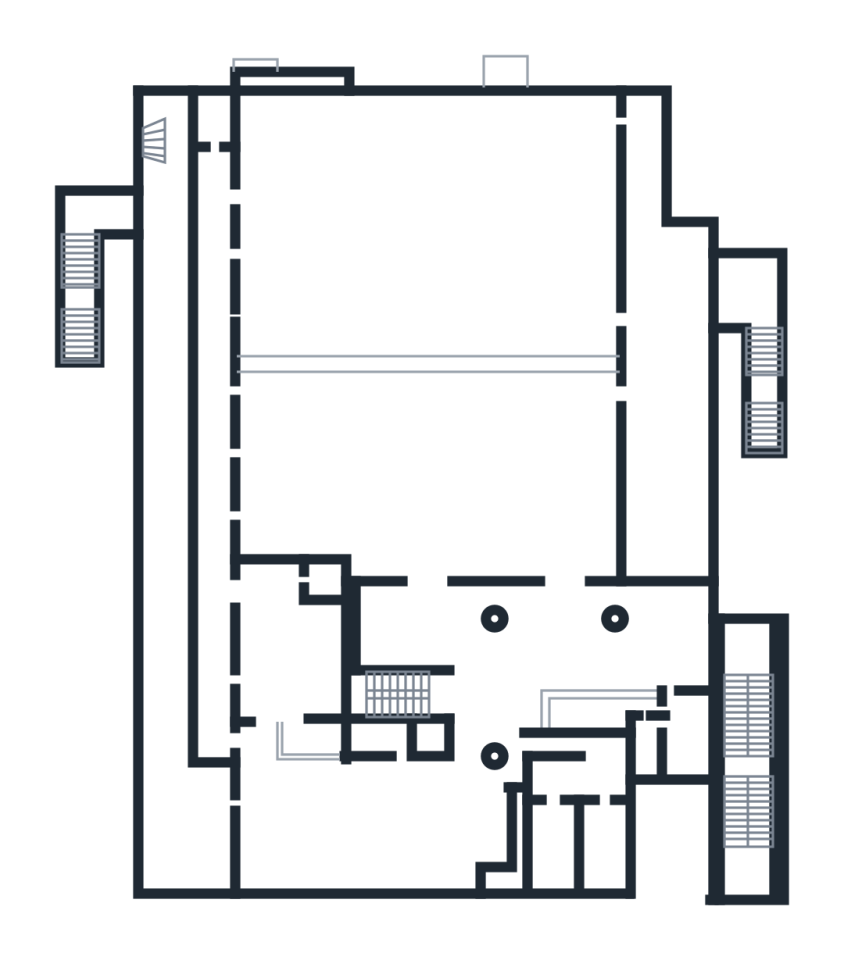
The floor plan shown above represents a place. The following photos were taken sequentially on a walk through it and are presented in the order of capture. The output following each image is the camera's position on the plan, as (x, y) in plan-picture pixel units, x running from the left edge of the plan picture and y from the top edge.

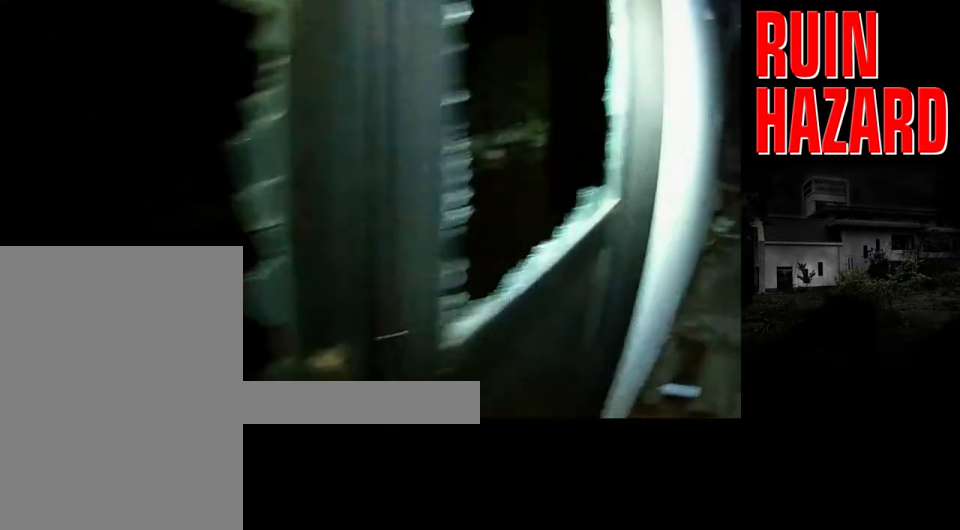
(213, 625)
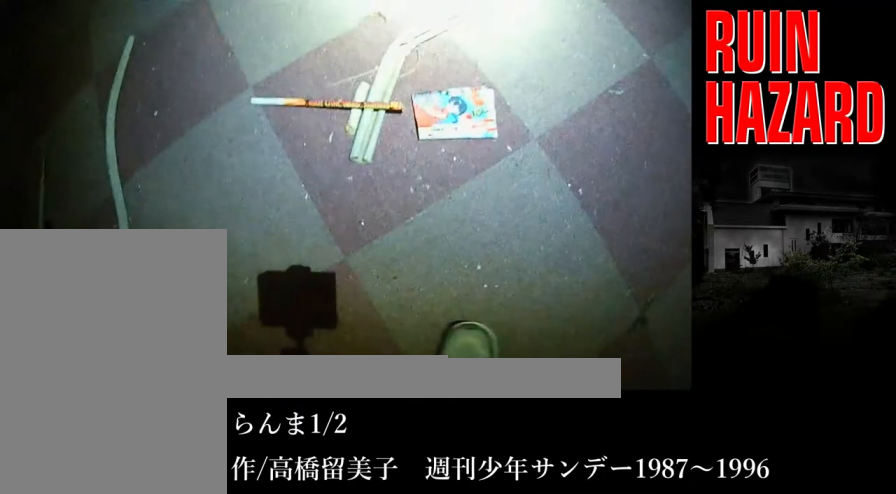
(438, 338)
